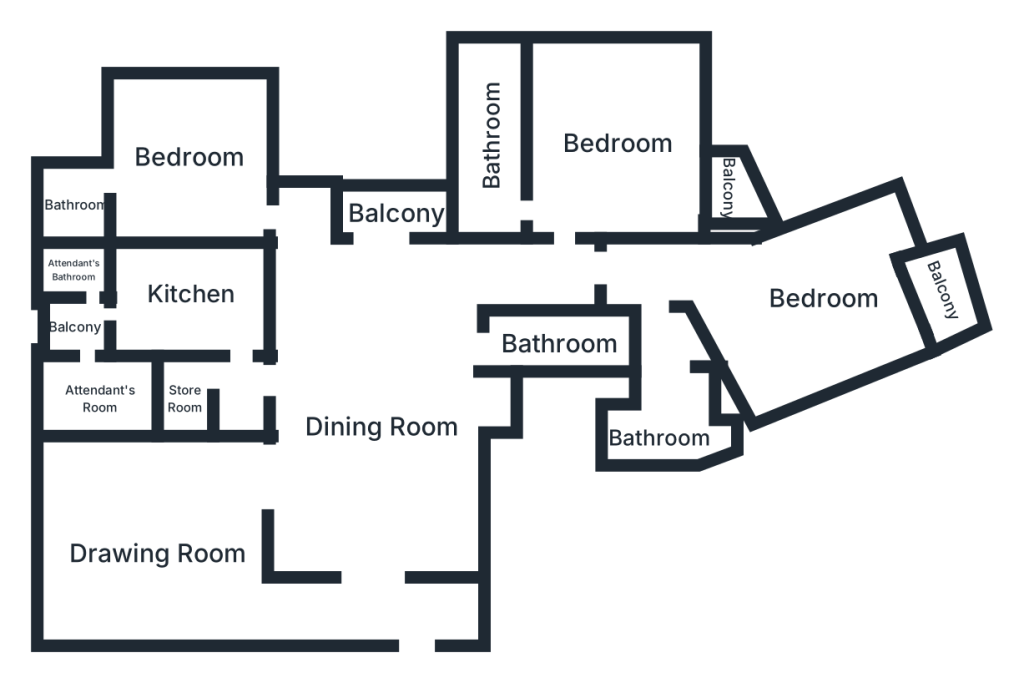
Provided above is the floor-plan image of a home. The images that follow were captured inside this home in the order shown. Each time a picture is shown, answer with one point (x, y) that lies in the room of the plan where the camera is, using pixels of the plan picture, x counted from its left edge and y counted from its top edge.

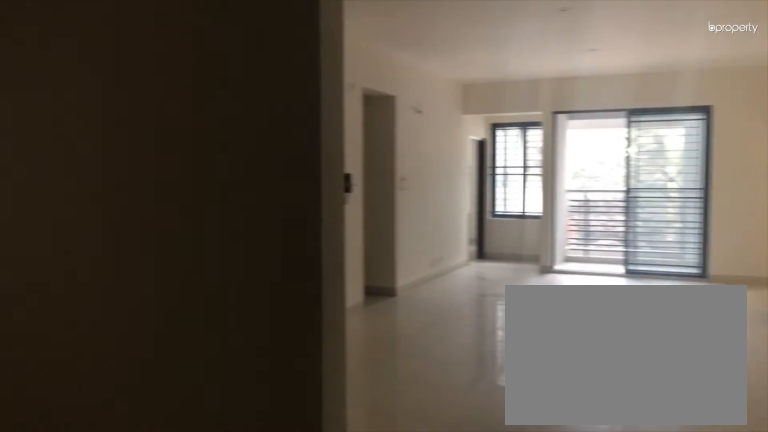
(417, 611)
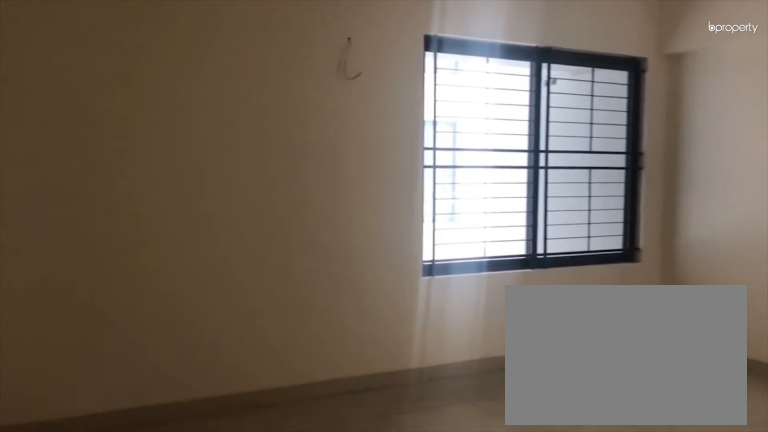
(162, 564)
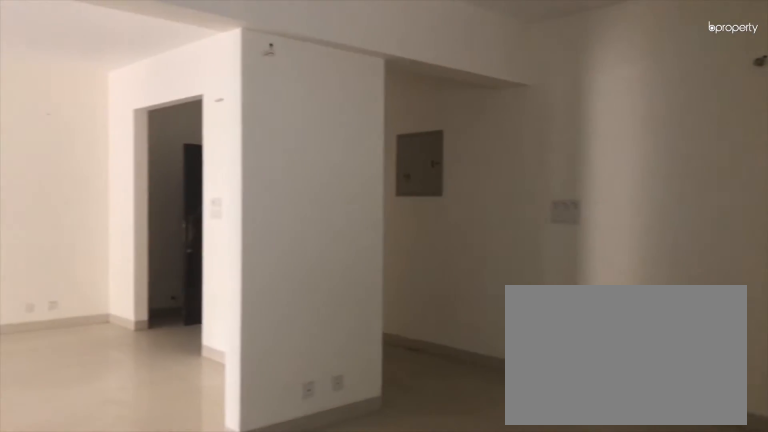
(162, 565)
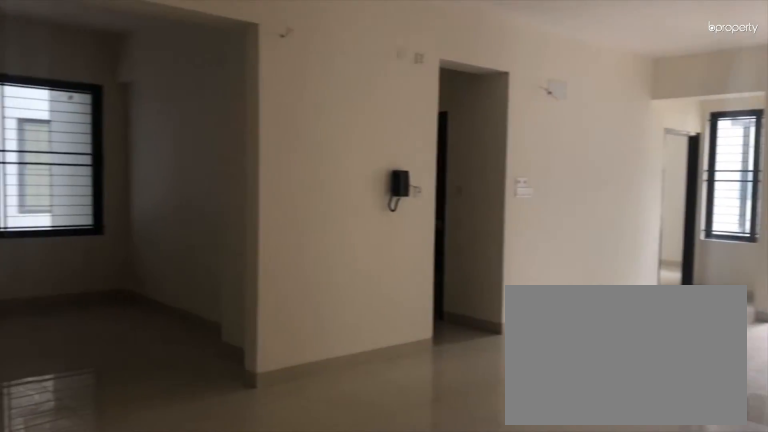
(383, 429)
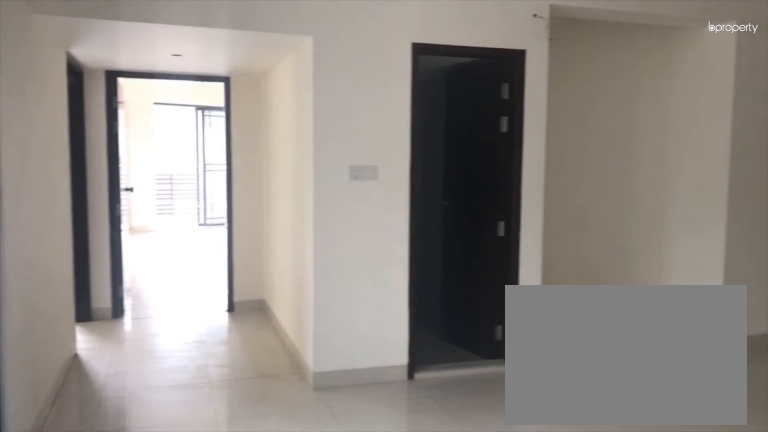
(383, 429)
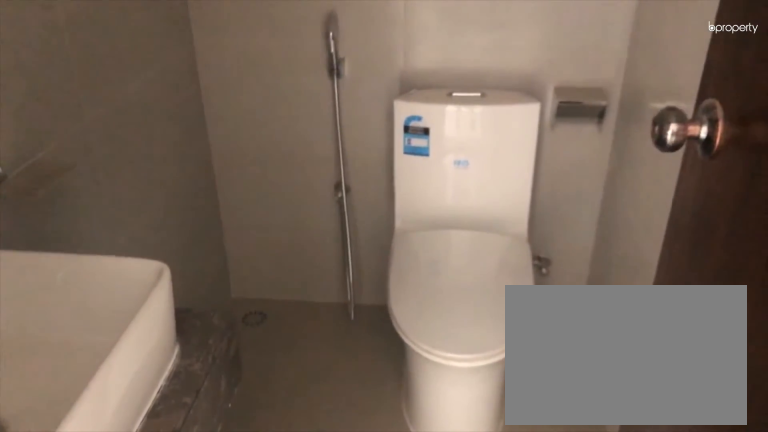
(559, 345)
